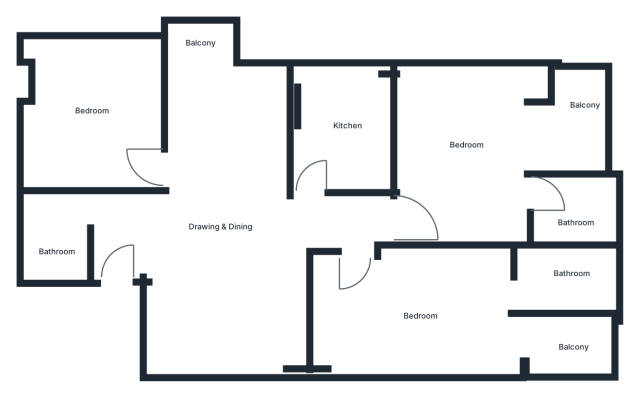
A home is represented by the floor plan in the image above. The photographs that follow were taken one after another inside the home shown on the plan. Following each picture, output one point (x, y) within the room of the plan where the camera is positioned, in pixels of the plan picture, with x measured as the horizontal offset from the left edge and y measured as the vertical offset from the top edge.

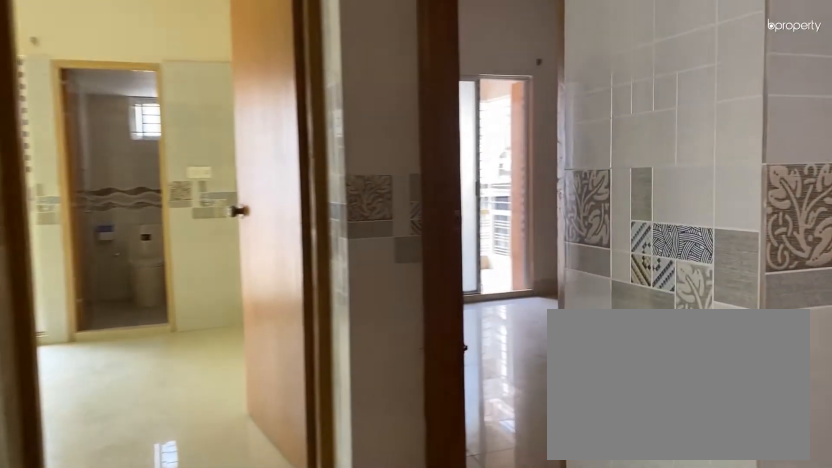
(246, 215)
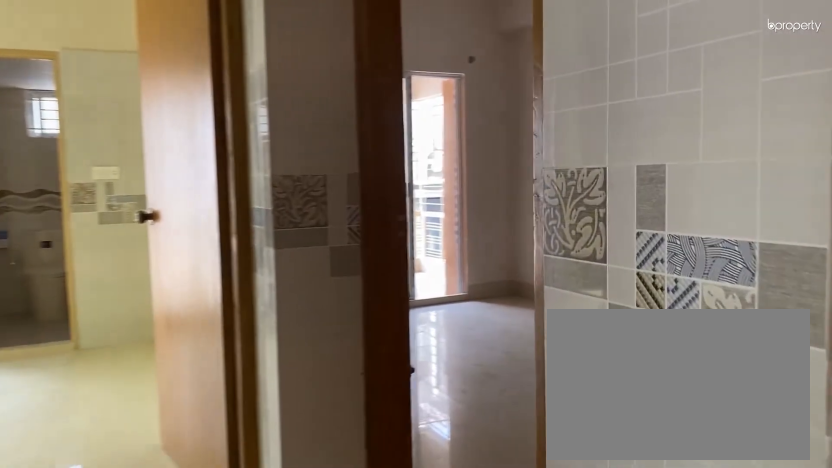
(246, 215)
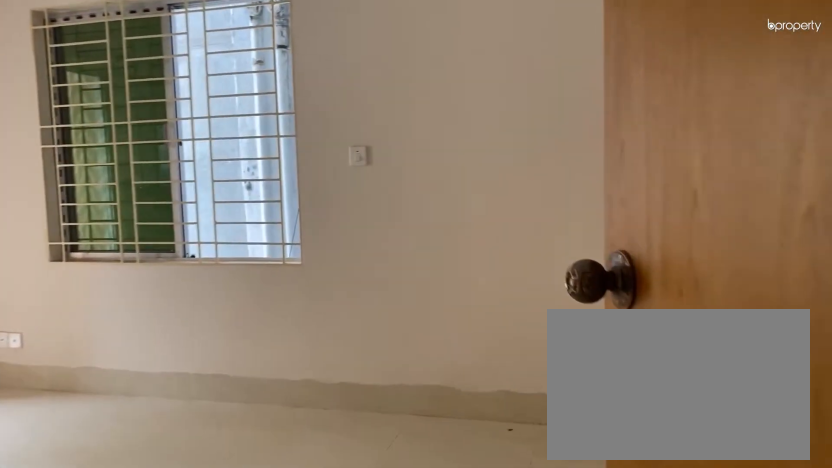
(353, 279)
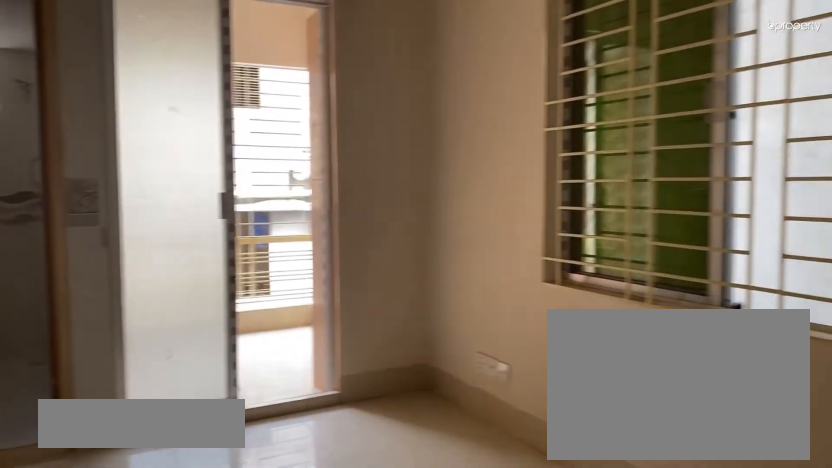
(448, 313)
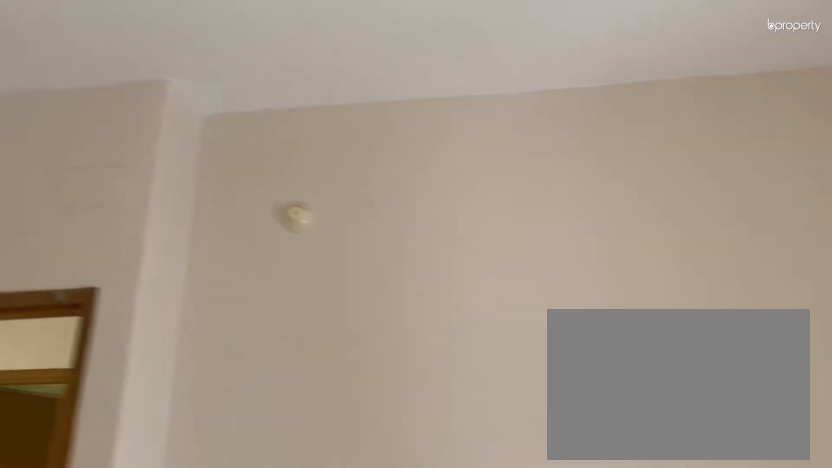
(448, 313)
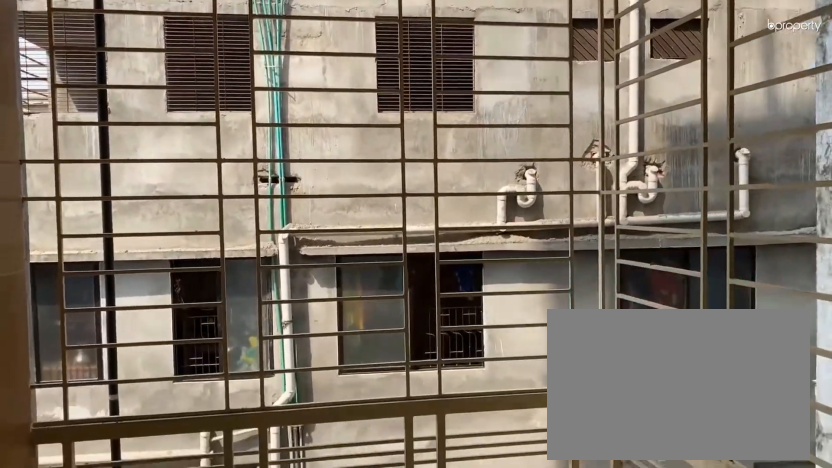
(567, 342)
